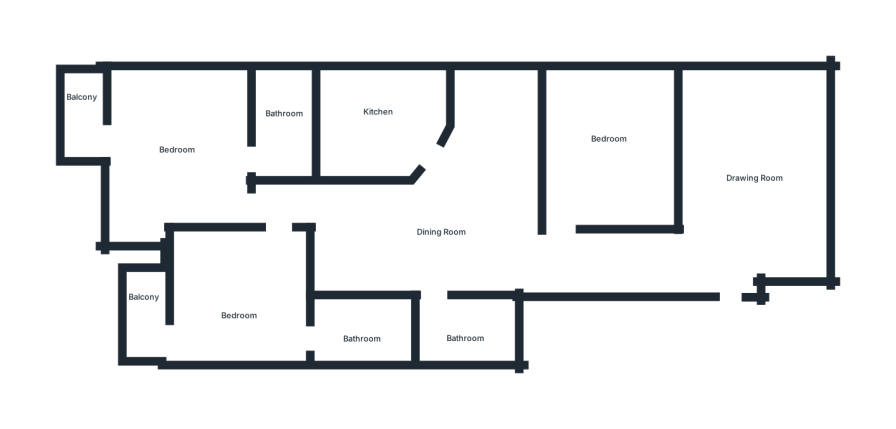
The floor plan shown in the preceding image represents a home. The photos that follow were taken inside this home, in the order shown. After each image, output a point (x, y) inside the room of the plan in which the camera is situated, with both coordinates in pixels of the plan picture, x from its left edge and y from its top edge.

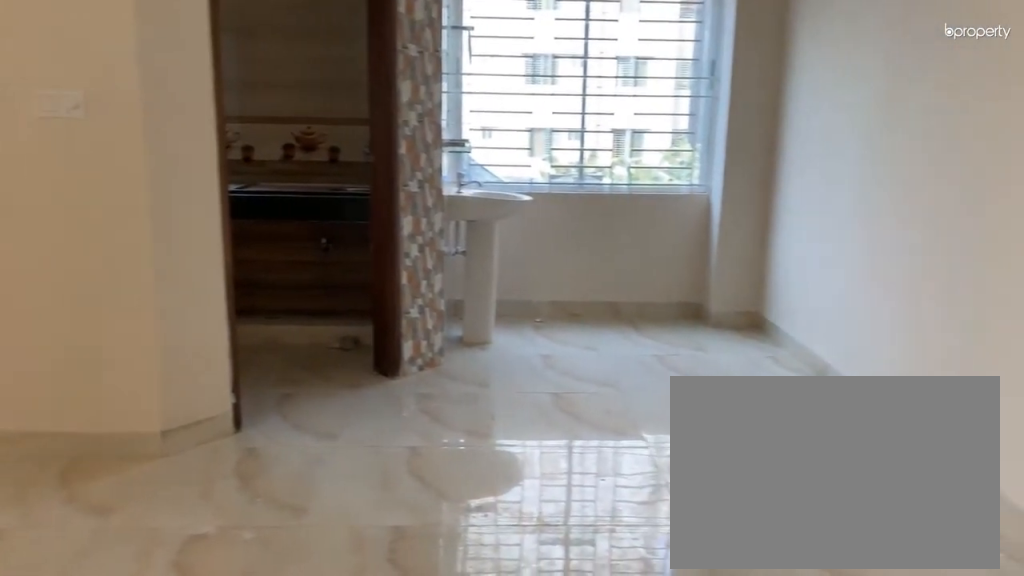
(433, 237)
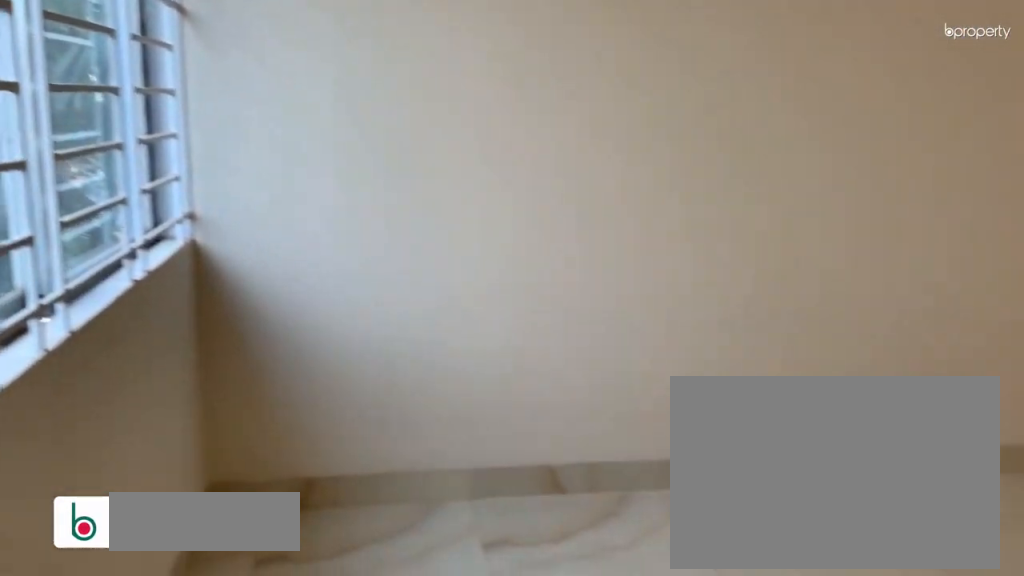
(604, 158)
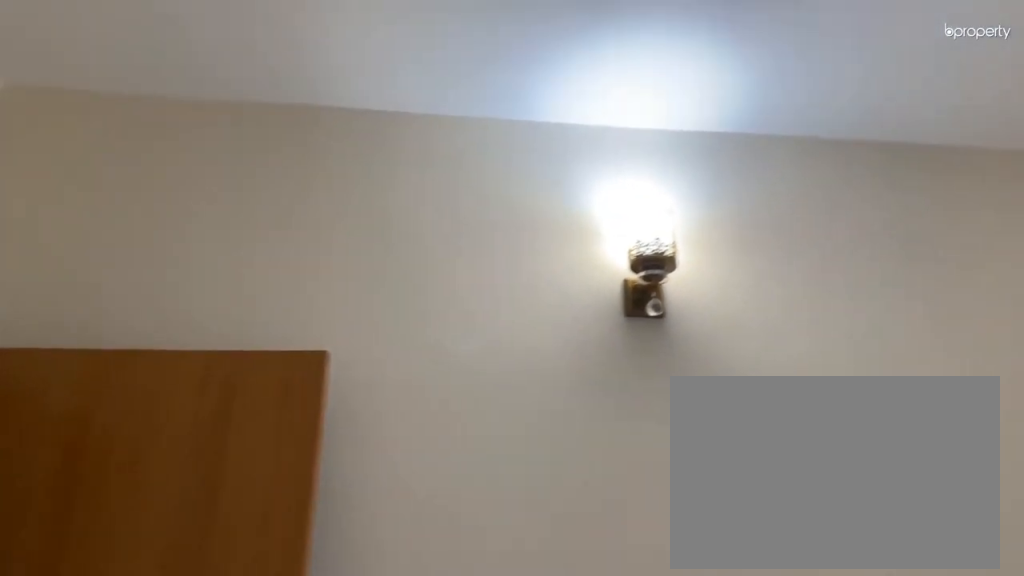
(604, 158)
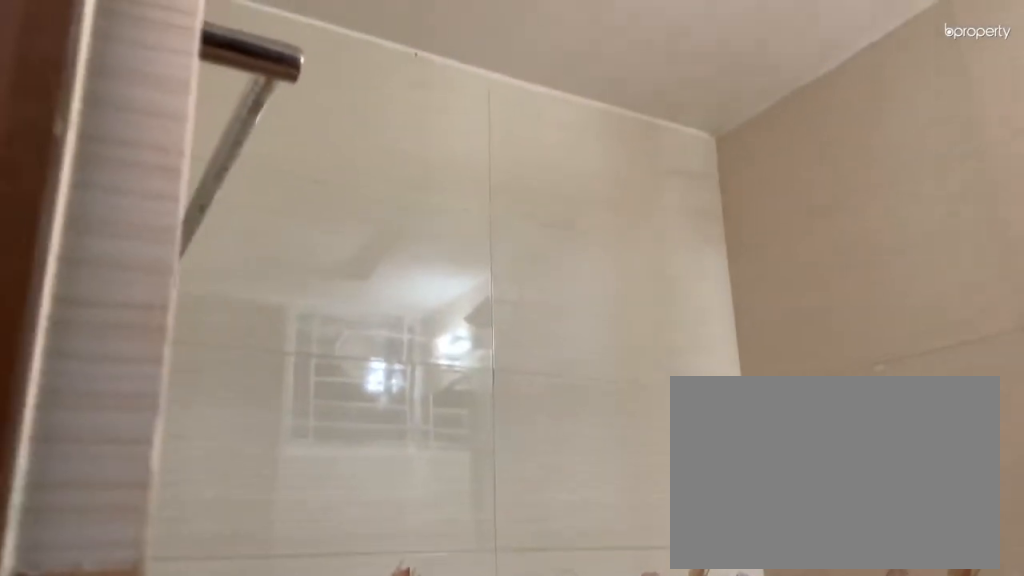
(465, 332)
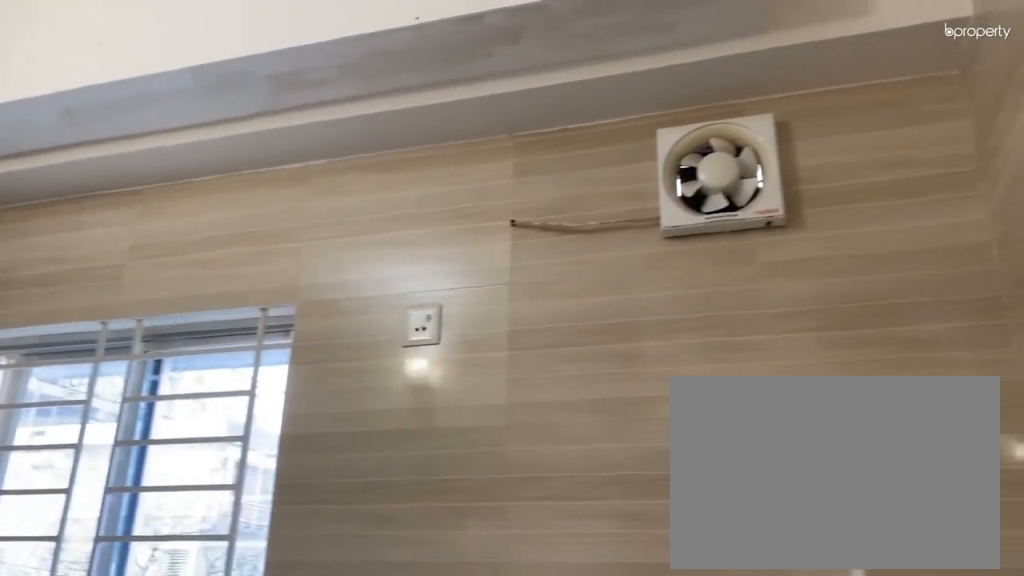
(384, 124)
